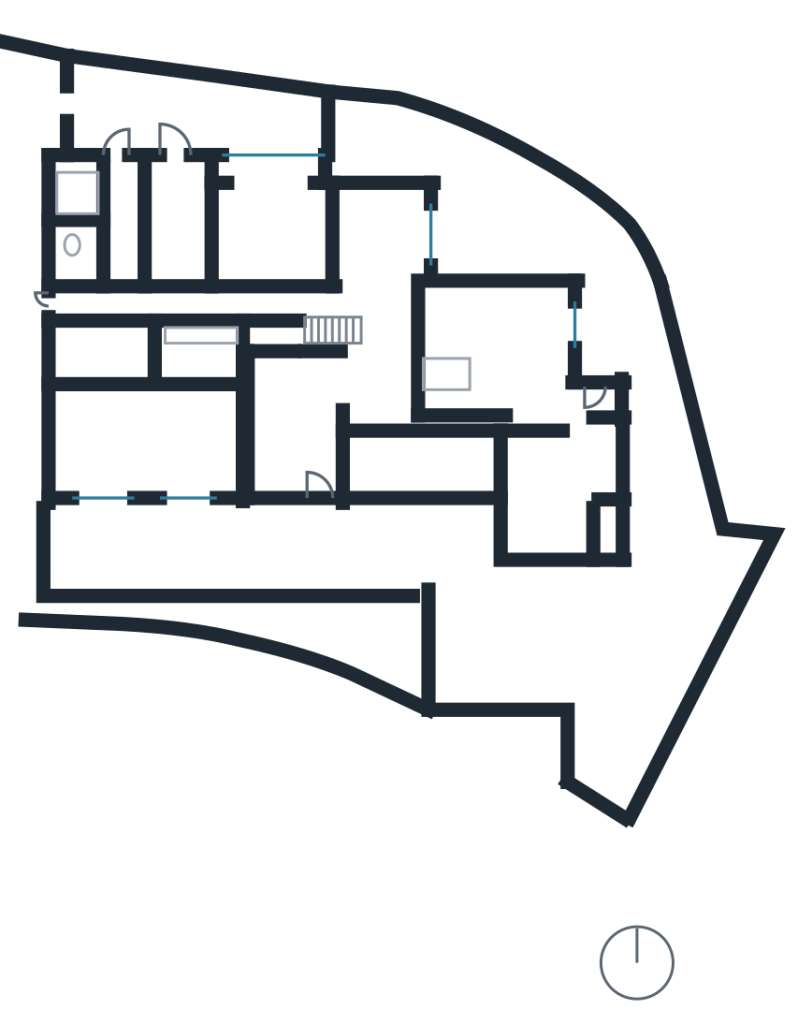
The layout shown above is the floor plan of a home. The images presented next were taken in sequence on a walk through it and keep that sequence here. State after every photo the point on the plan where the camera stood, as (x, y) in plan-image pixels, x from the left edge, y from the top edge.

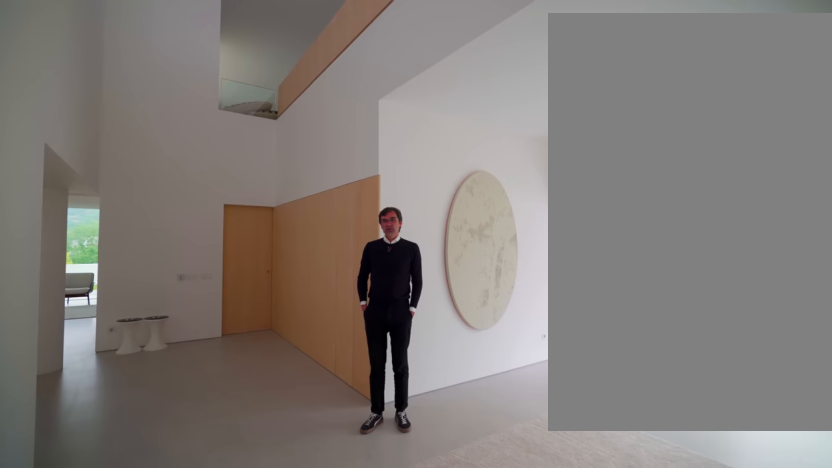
(269, 405)
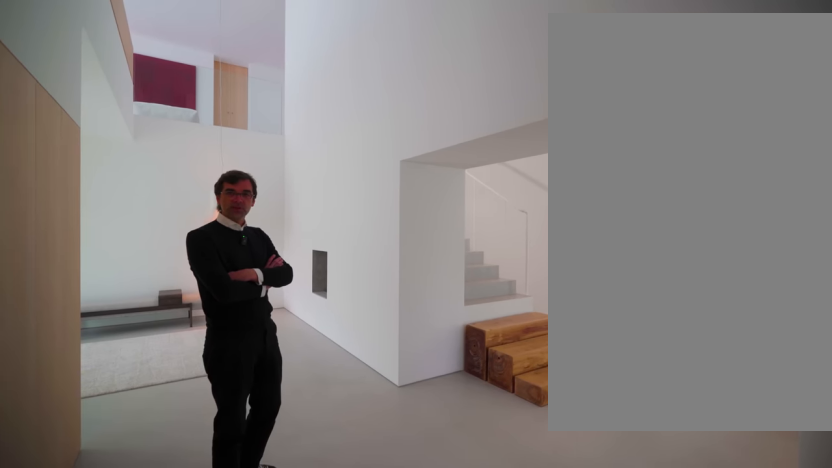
(398, 378)
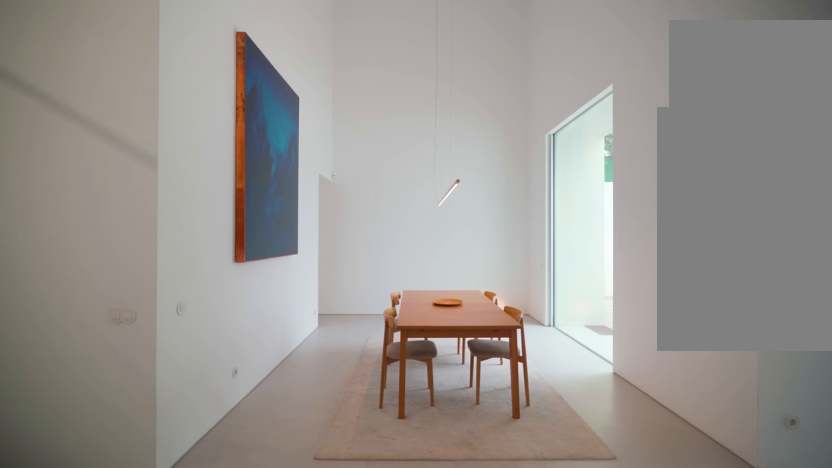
(381, 336)
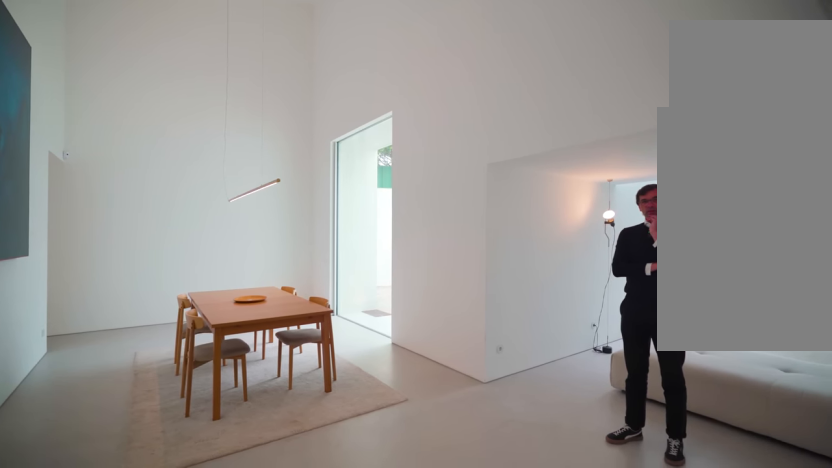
(381, 336)
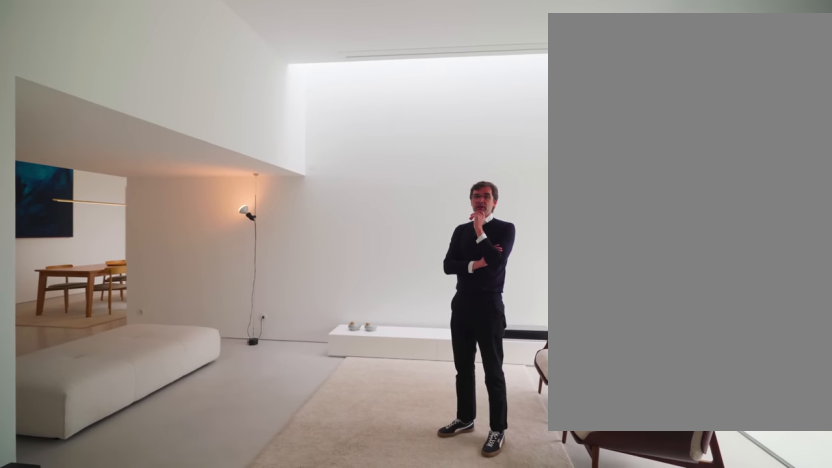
(548, 366)
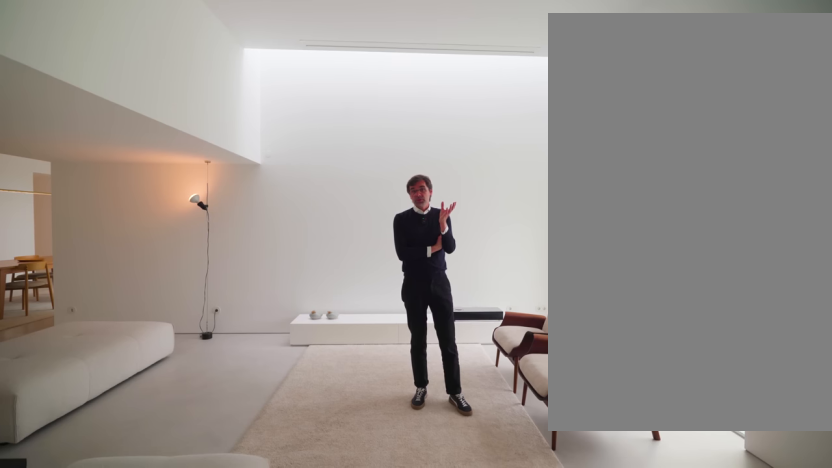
(527, 364)
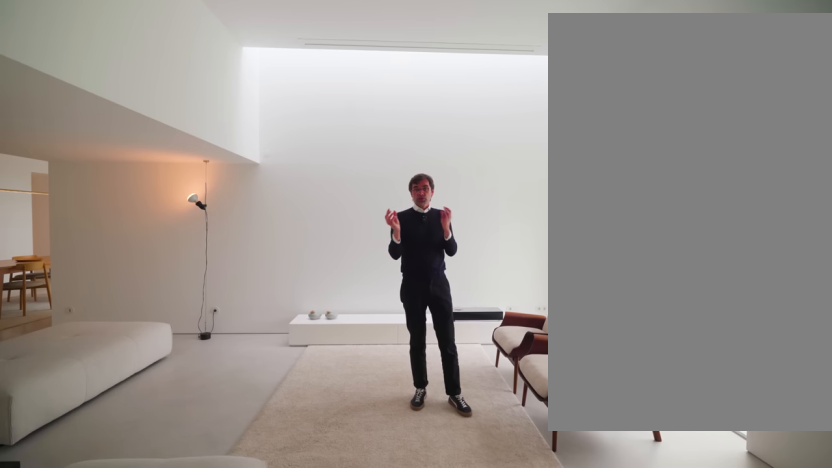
(527, 364)
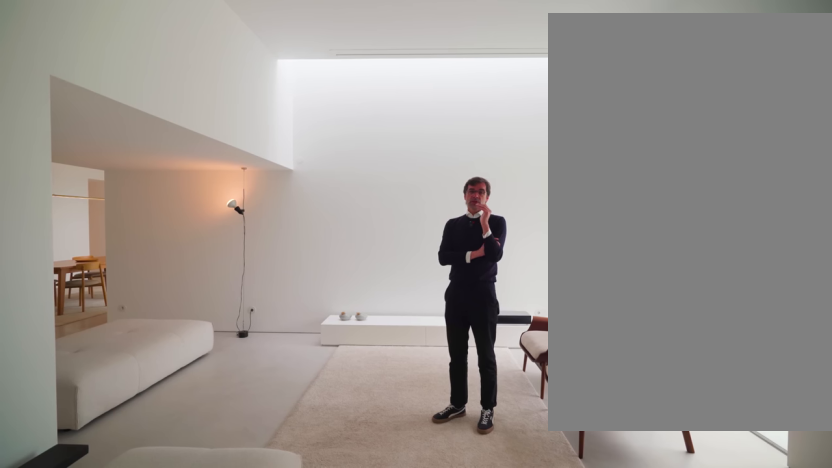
(527, 362)
